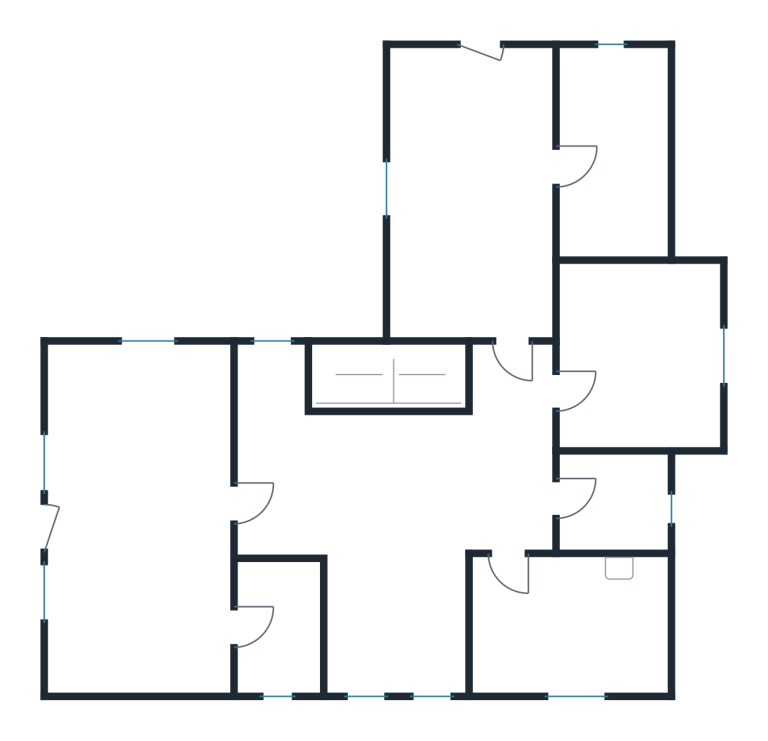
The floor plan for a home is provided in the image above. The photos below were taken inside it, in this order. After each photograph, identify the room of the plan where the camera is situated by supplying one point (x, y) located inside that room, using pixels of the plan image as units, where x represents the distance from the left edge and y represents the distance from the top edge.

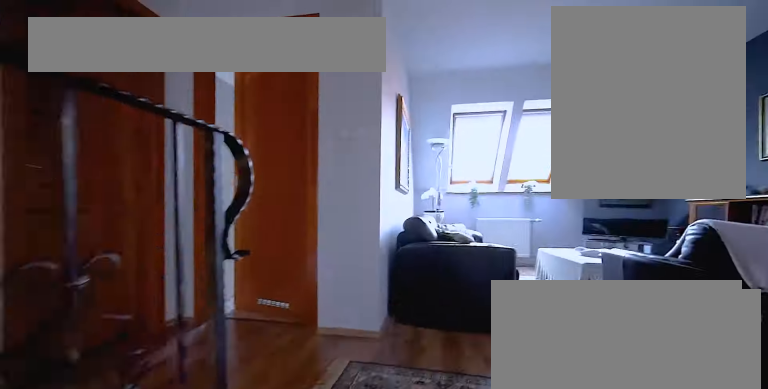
(383, 381)
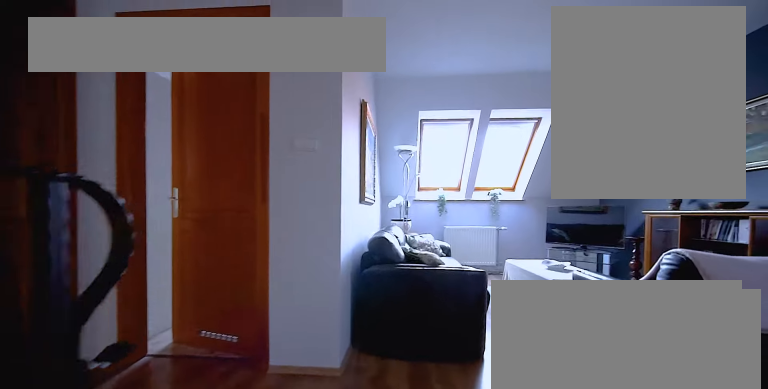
(383, 380)
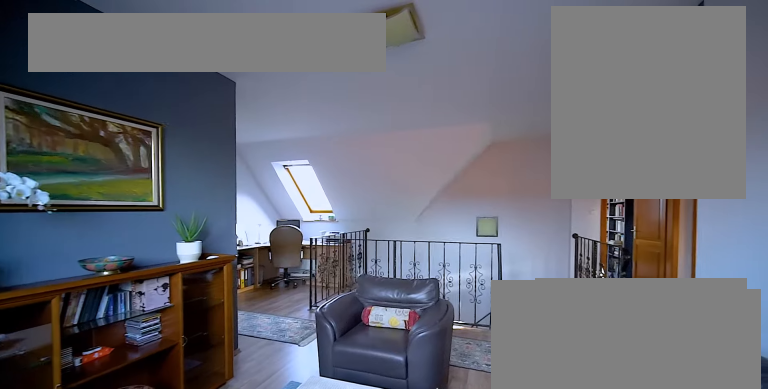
(395, 540)
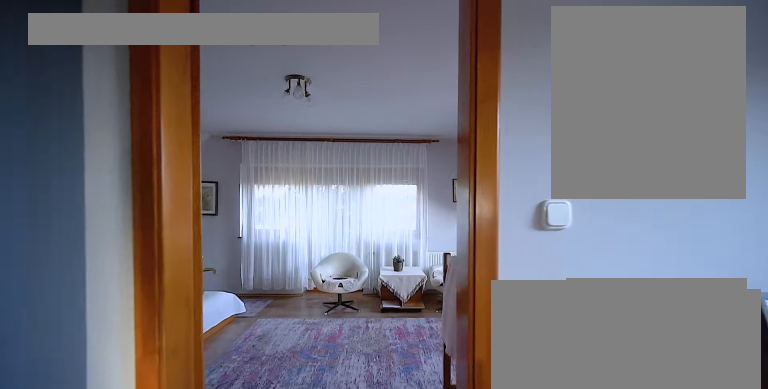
(141, 521)
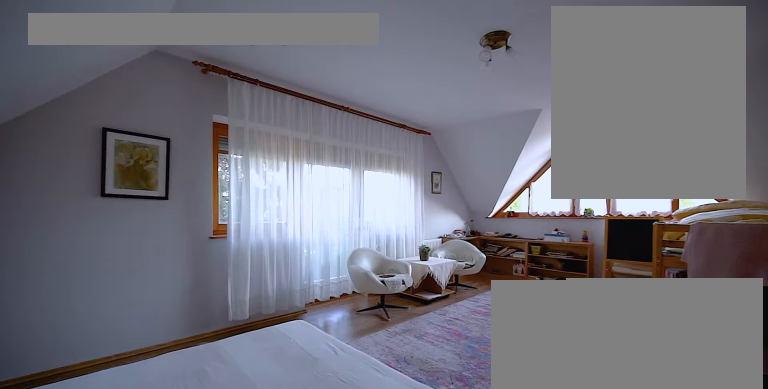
(141, 520)
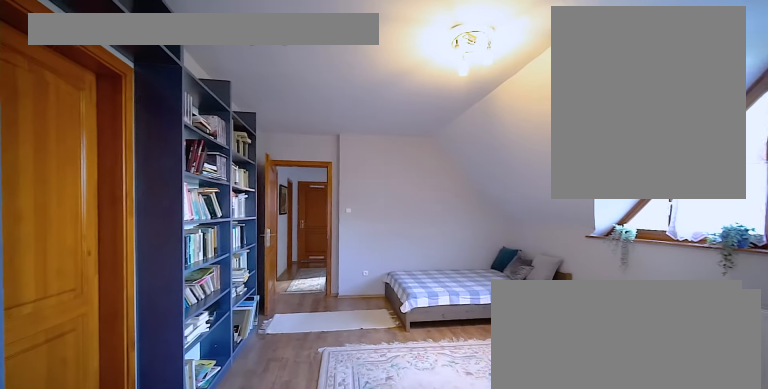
(473, 197)
